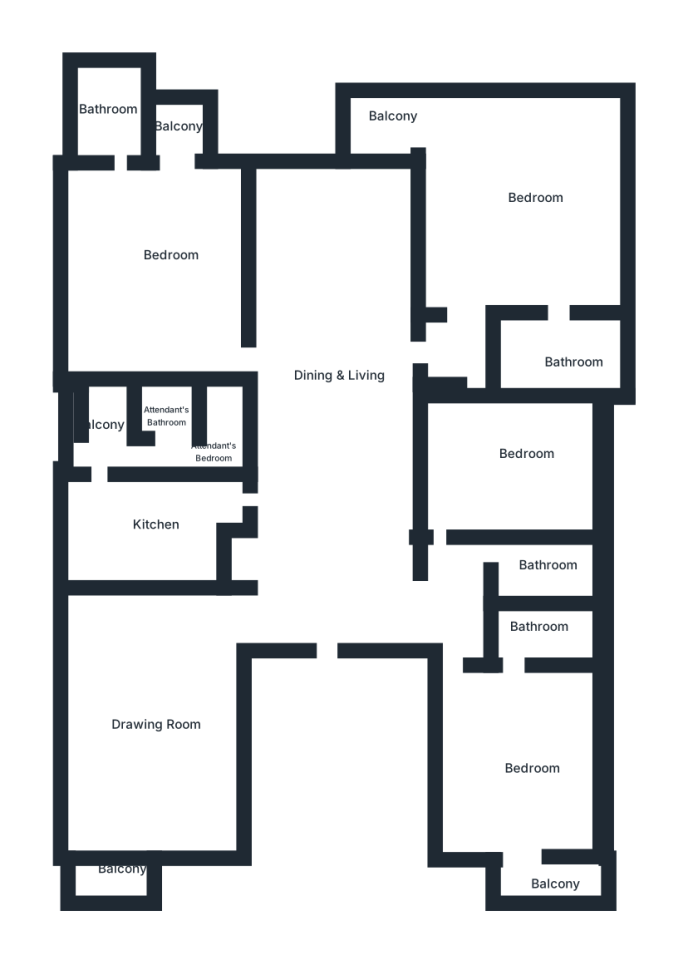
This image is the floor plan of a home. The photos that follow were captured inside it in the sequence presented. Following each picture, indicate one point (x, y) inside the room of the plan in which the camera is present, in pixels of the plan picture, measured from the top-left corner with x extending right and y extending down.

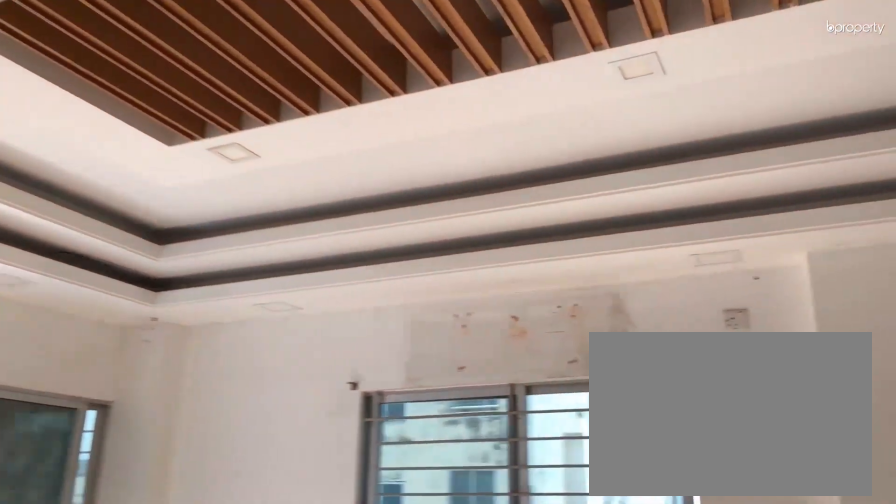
(155, 725)
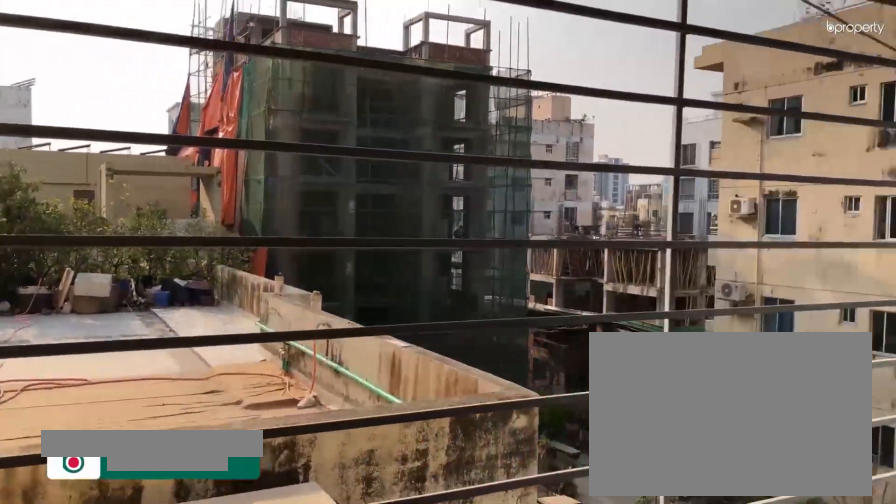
(110, 874)
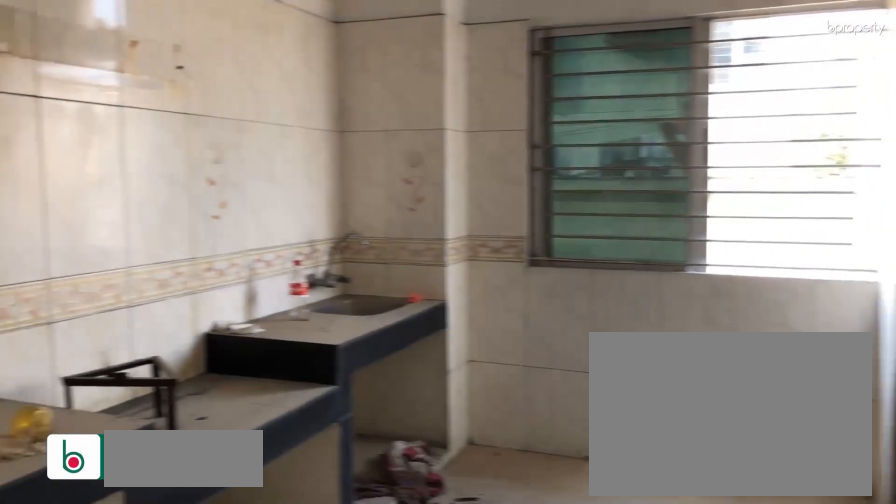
(157, 519)
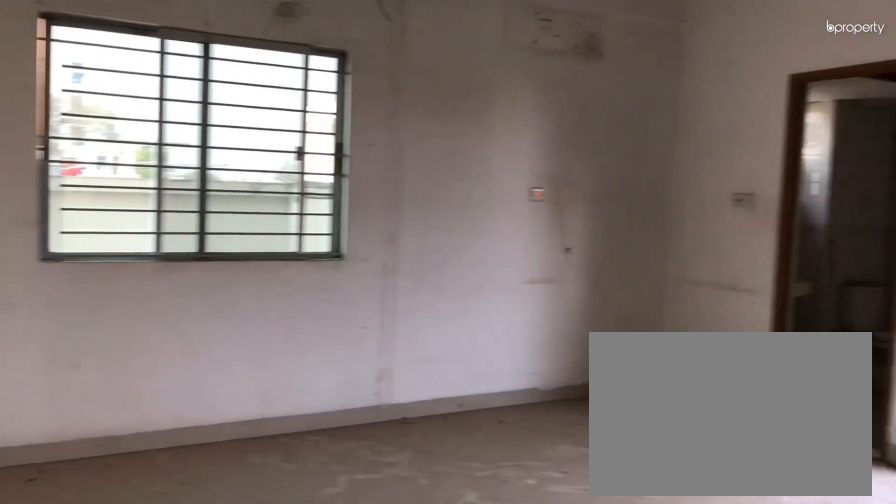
(161, 252)
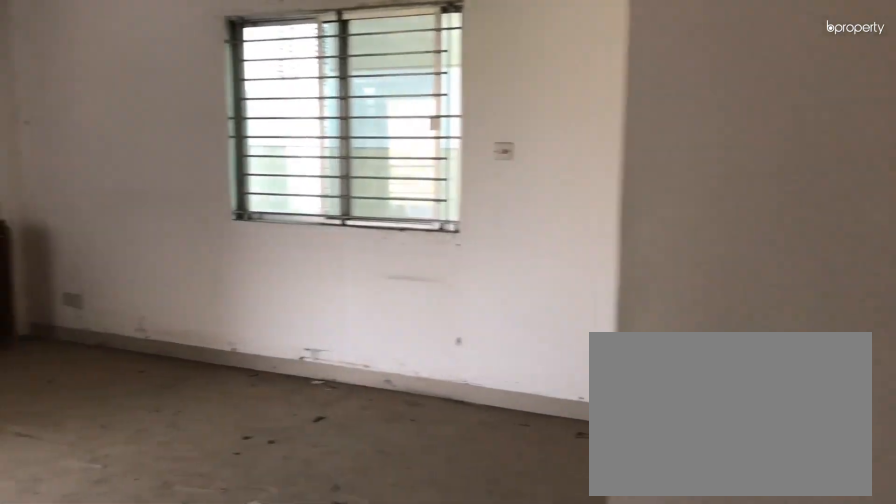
(546, 222)
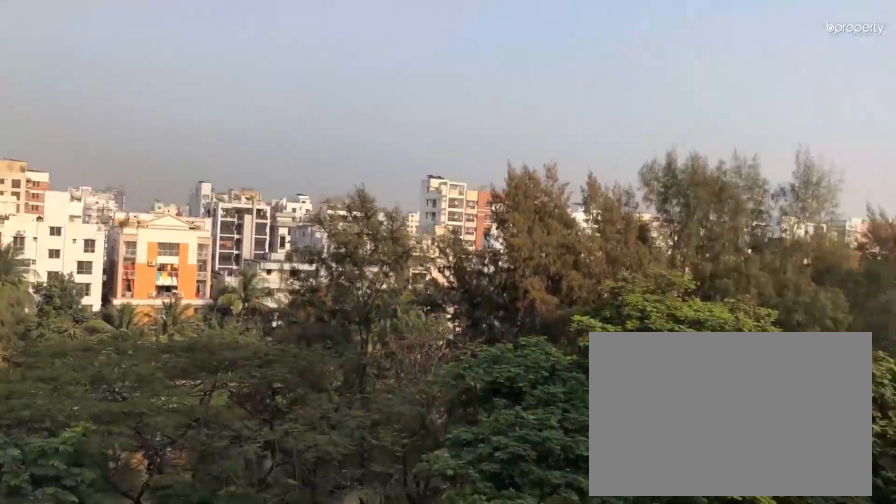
(381, 122)
